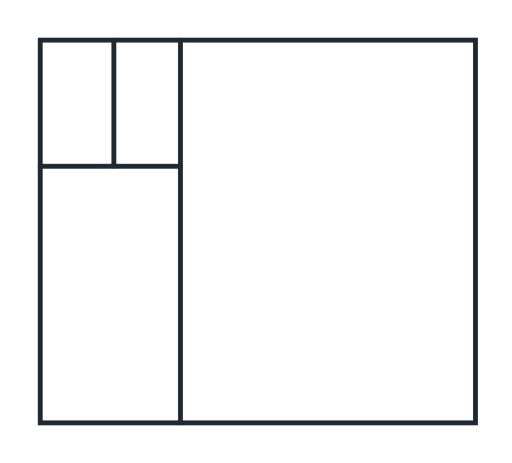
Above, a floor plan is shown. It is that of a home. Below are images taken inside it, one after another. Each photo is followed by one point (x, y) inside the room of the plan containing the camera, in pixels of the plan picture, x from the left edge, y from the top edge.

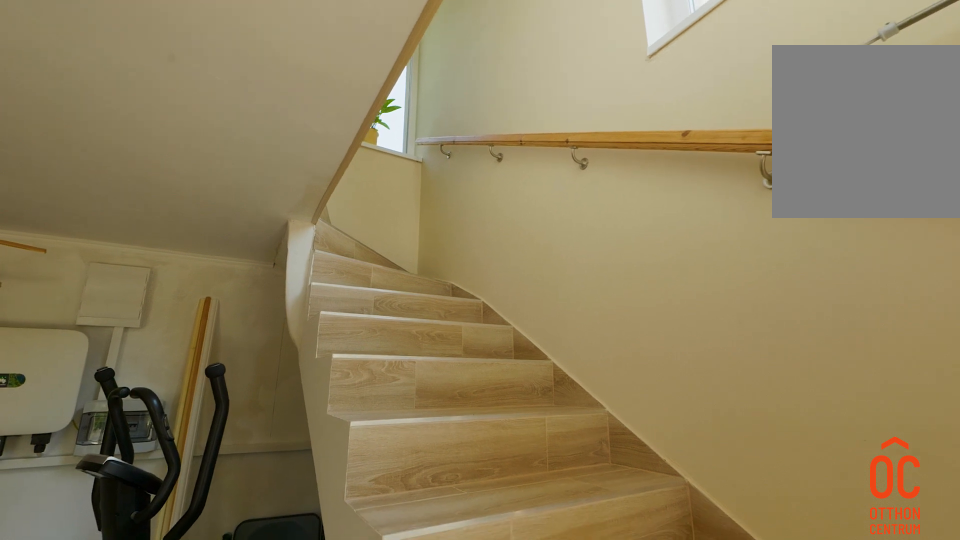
(337, 249)
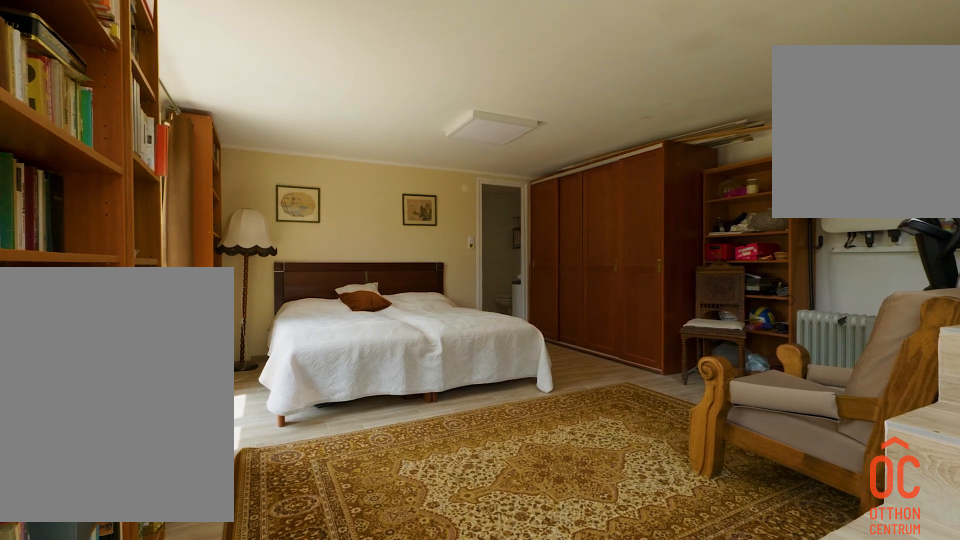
(337, 249)
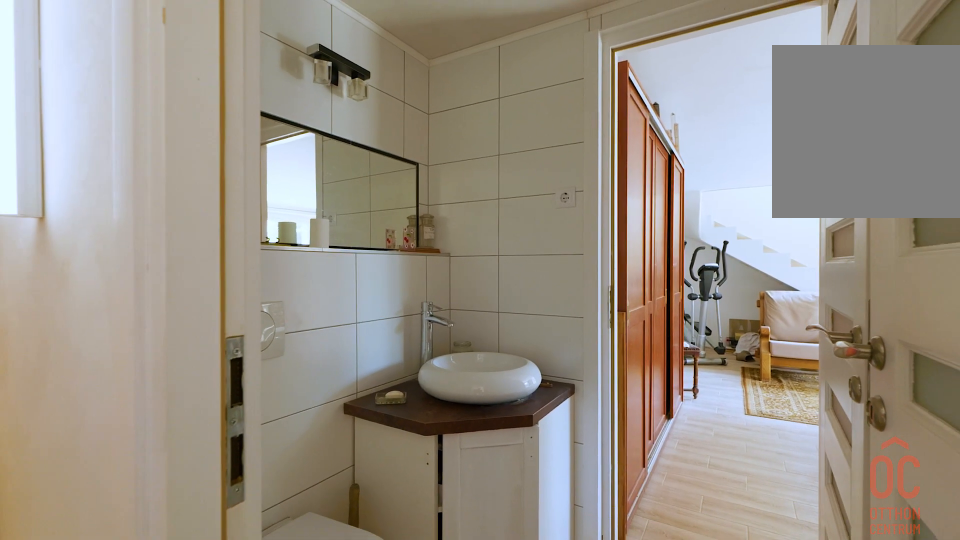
(129, 107)
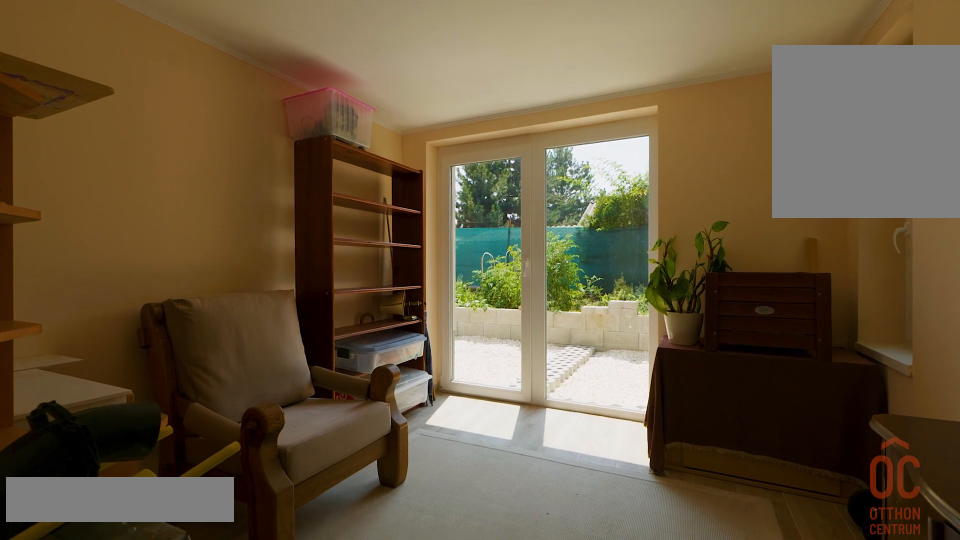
(118, 326)
